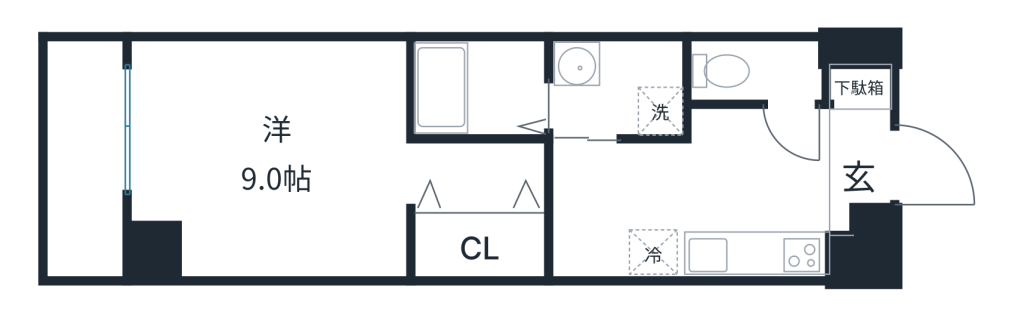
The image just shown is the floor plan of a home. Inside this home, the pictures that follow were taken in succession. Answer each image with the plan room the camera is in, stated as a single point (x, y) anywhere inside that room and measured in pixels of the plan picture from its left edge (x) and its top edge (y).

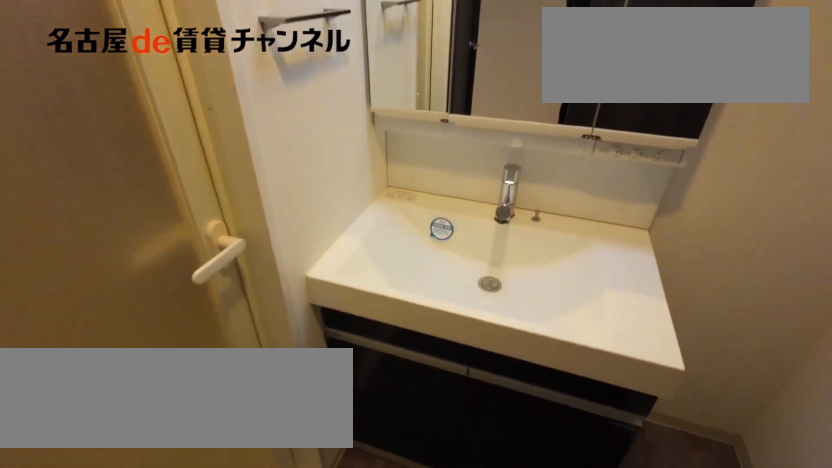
(620, 88)
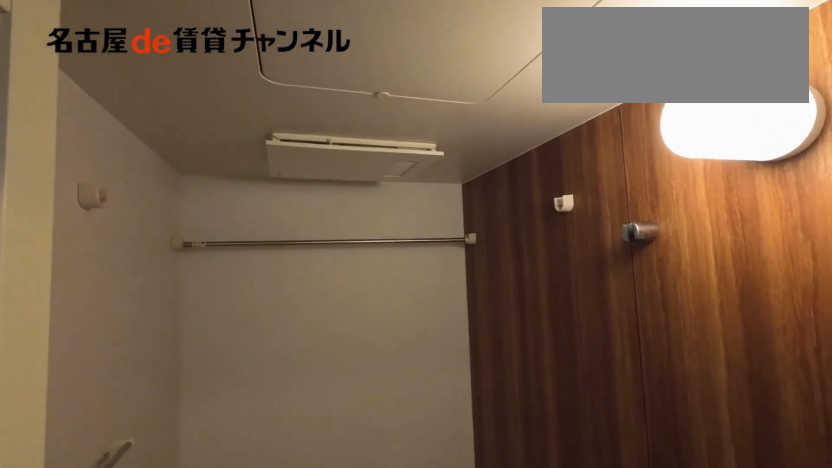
(479, 87)
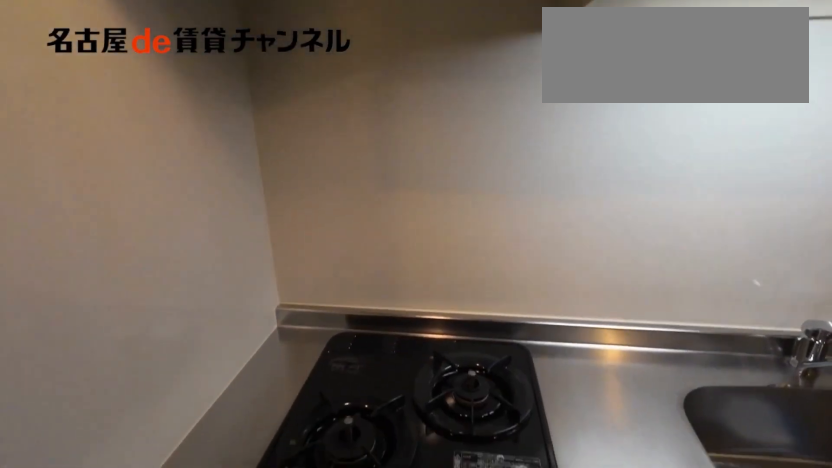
(731, 252)
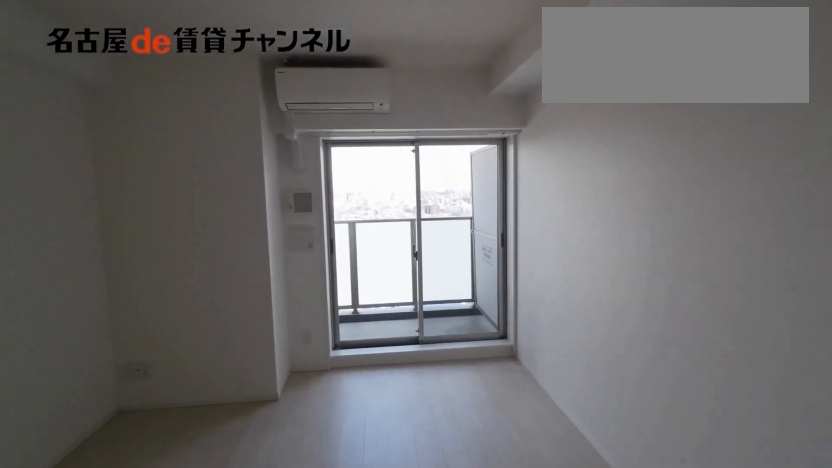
(264, 159)
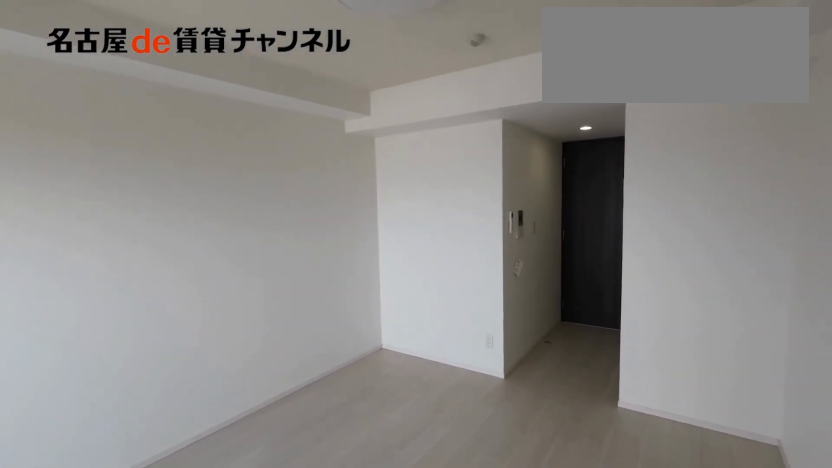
(264, 159)
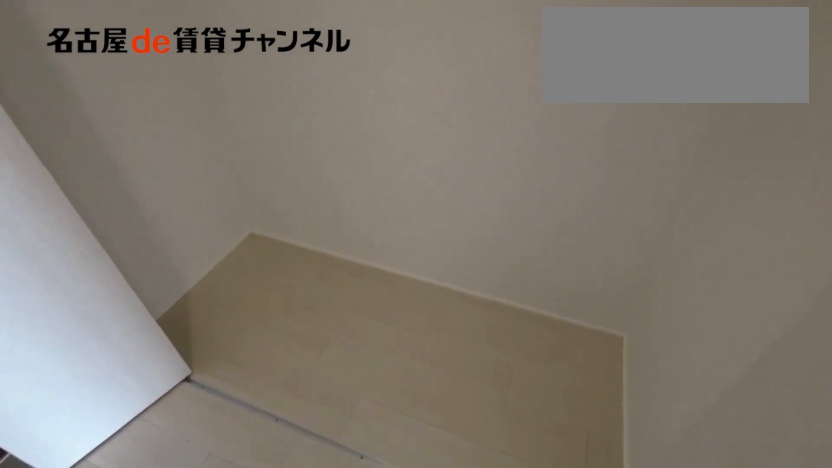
(481, 244)
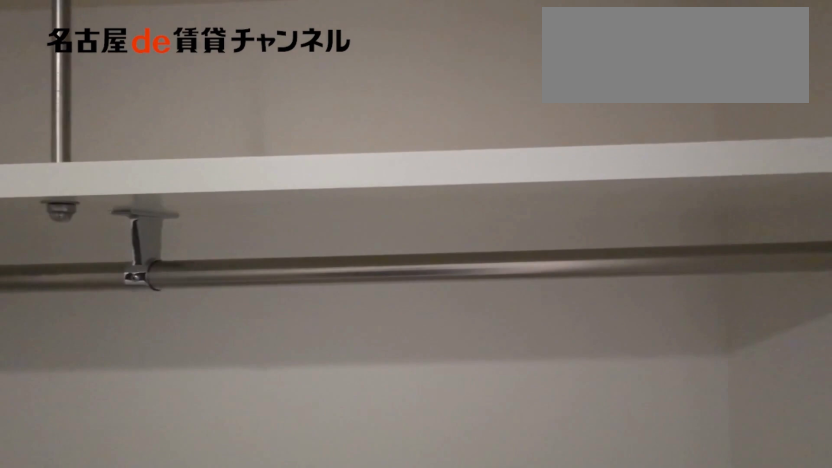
(481, 244)
